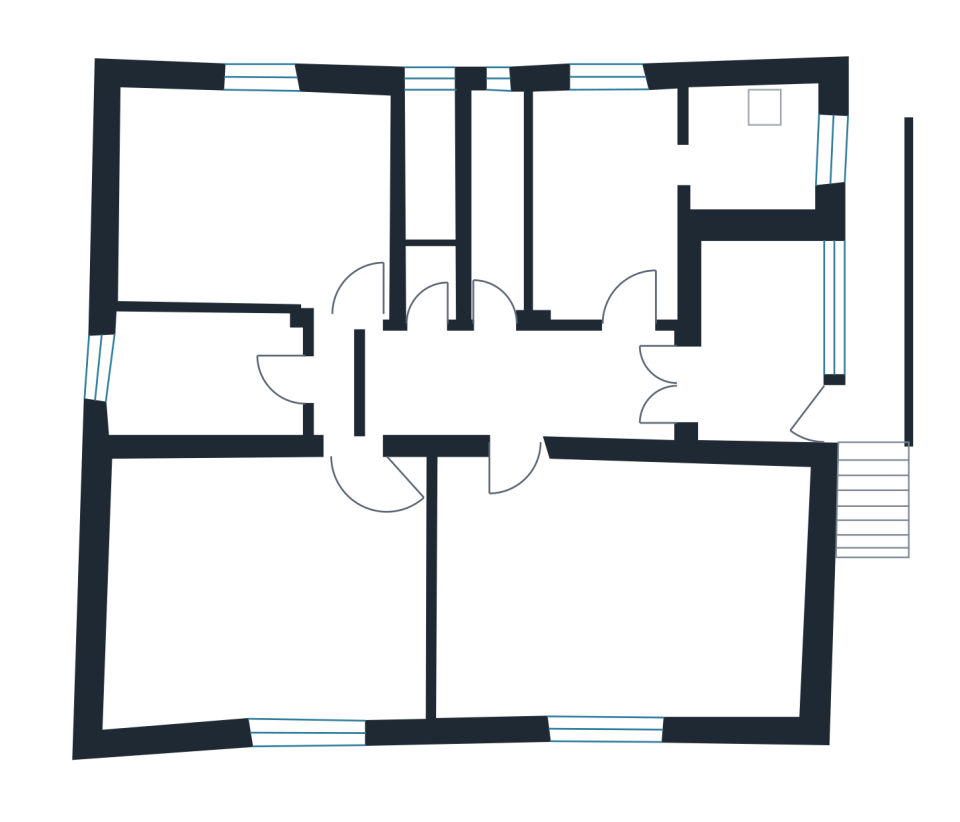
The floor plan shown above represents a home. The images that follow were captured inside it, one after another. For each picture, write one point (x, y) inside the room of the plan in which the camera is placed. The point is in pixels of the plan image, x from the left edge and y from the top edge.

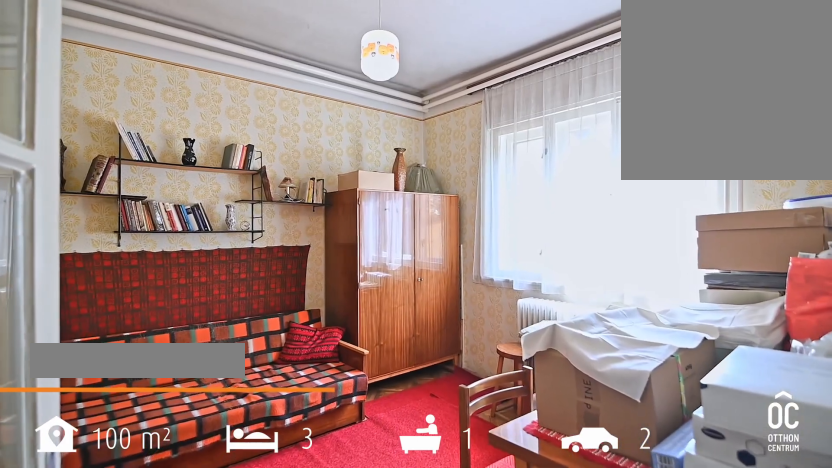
(255, 190)
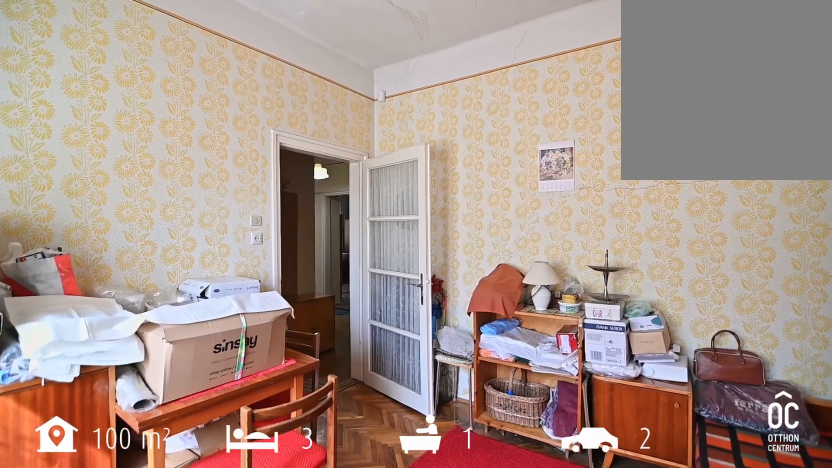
(255, 190)
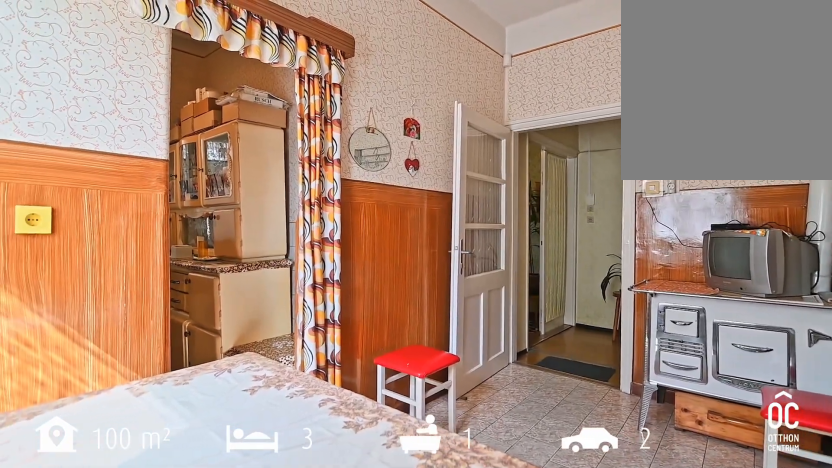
(604, 208)
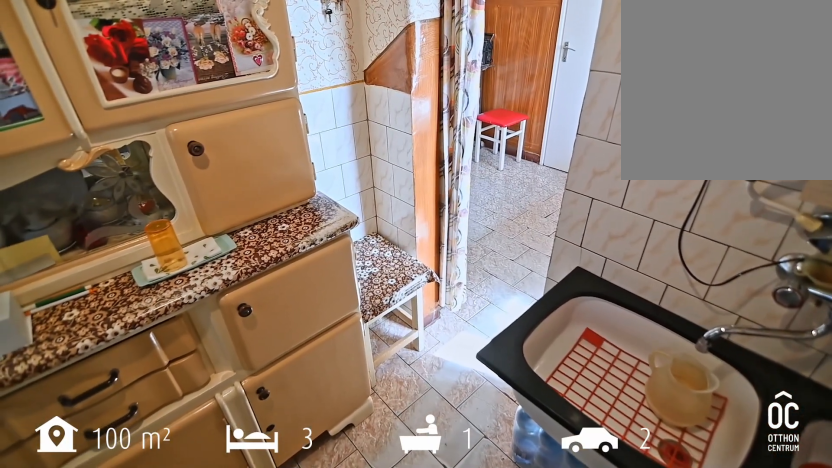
(751, 144)
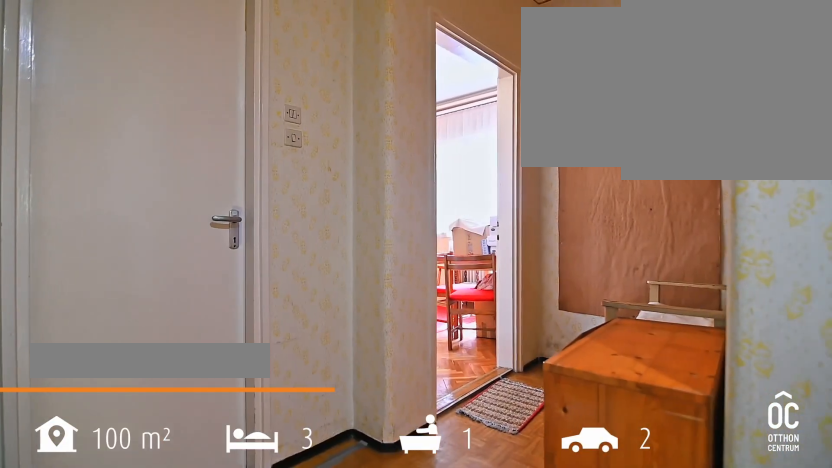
(518, 379)
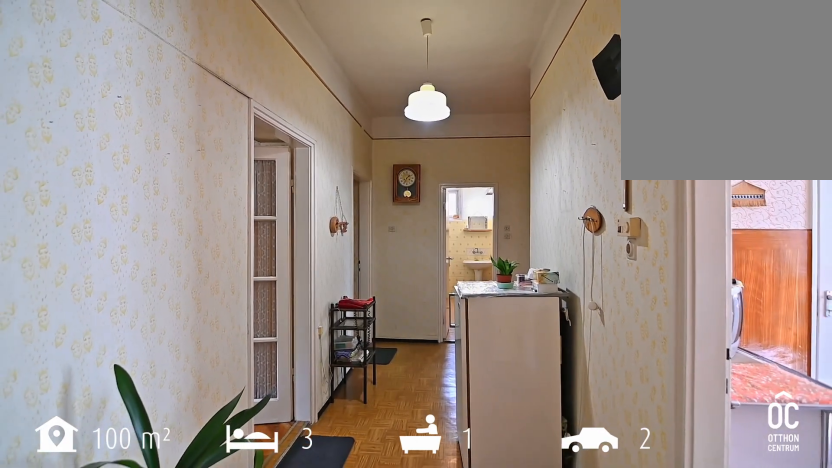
(519, 379)
